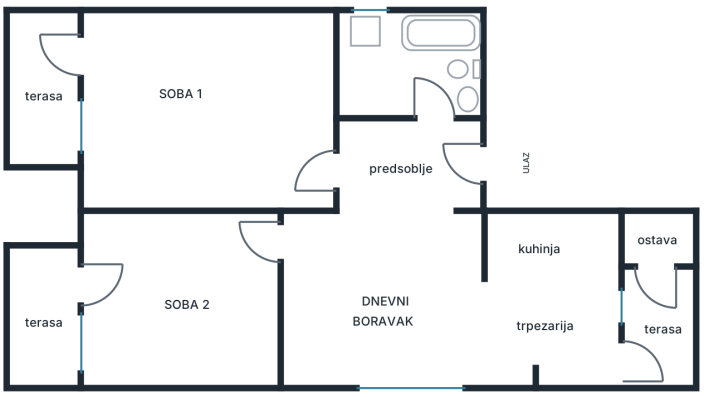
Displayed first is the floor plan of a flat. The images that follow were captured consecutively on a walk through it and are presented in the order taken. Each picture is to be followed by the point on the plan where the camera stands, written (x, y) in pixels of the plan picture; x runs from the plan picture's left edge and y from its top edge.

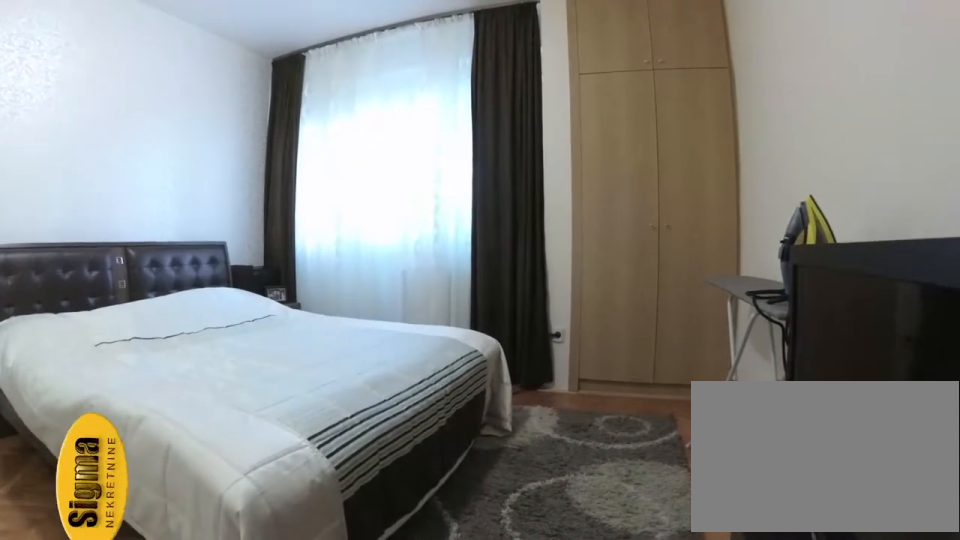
(262, 260)
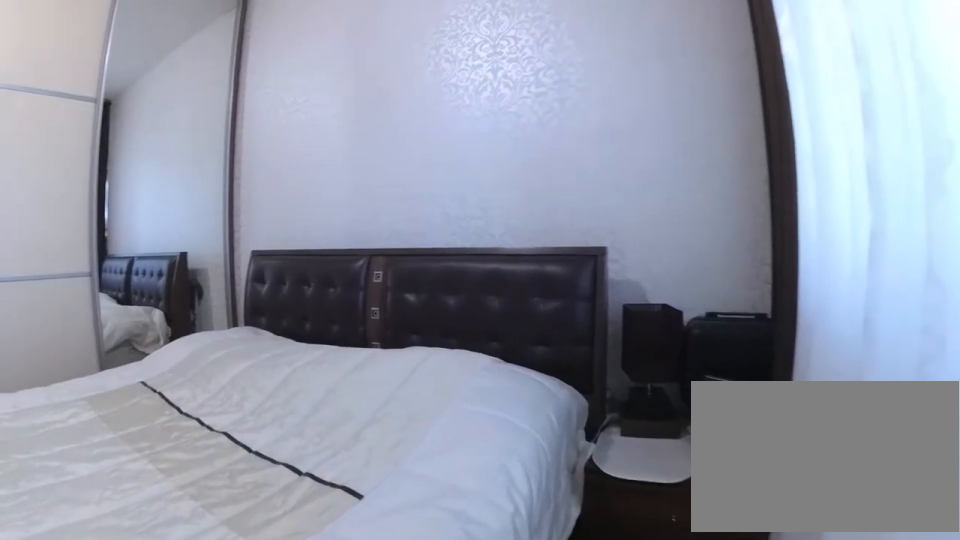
(113, 304)
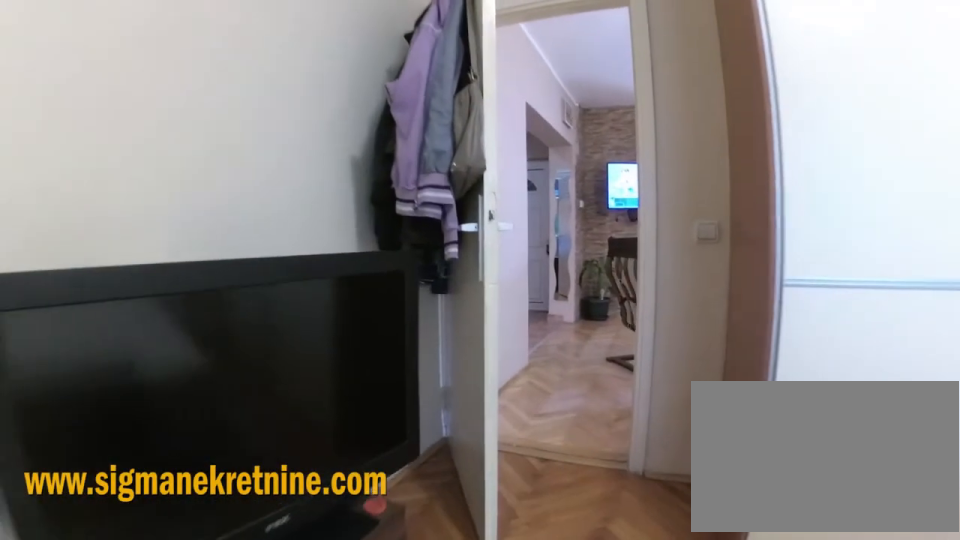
(170, 261)
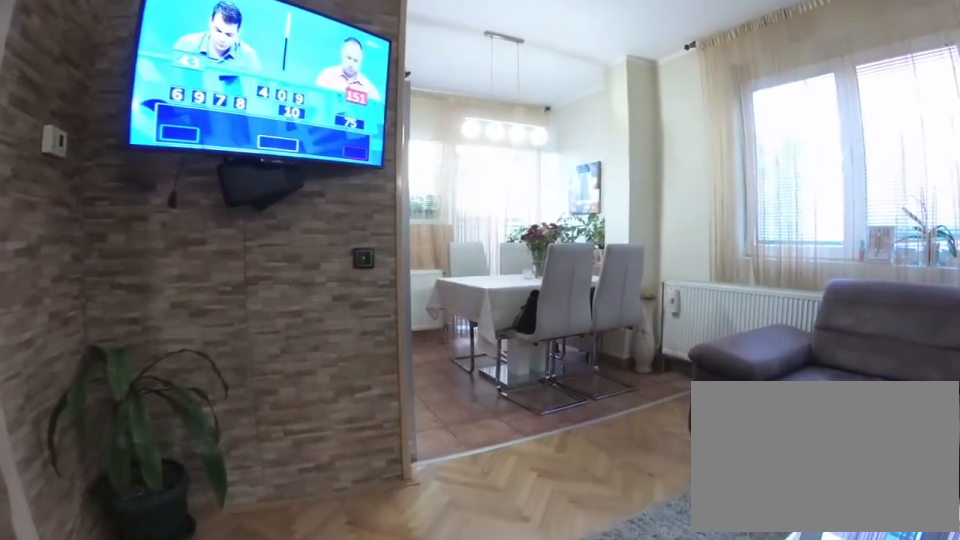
(337, 273)
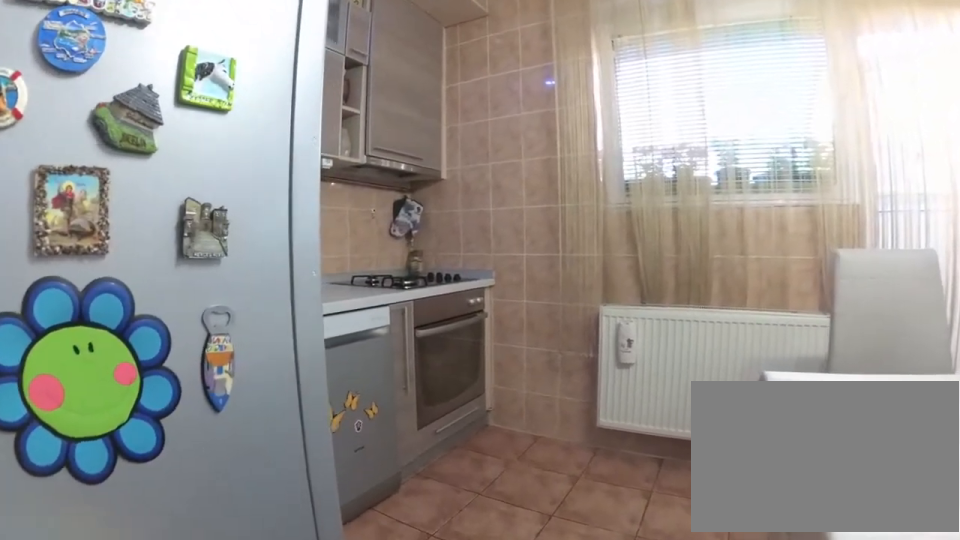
(468, 330)
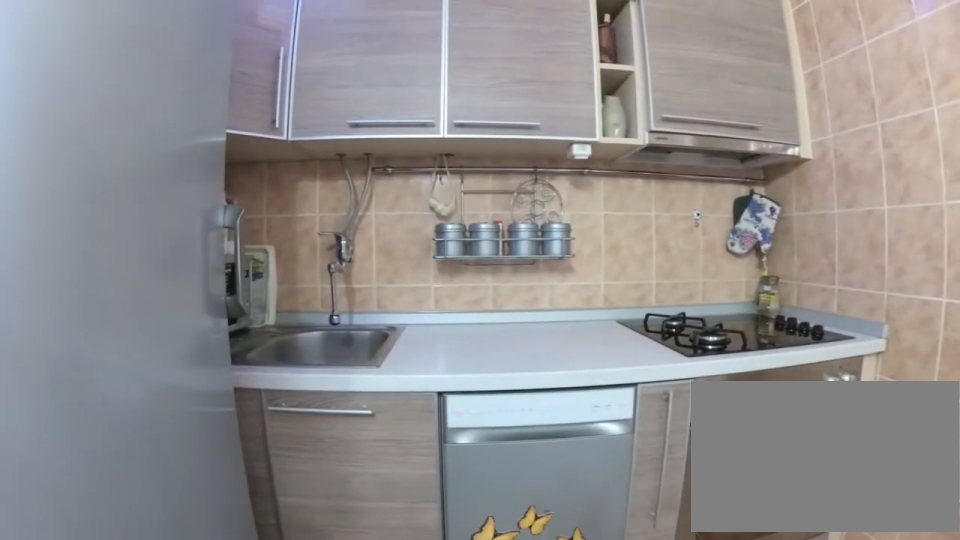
(539, 334)
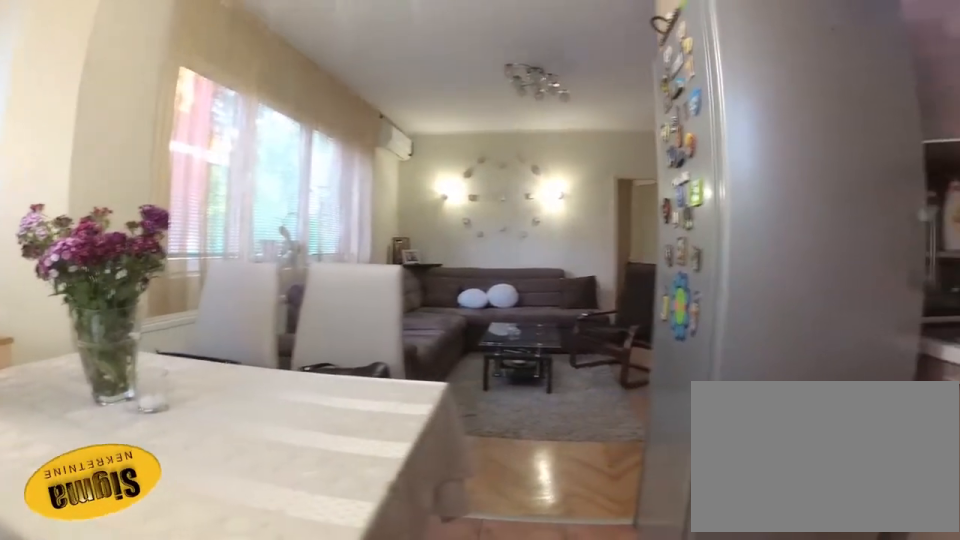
(598, 311)
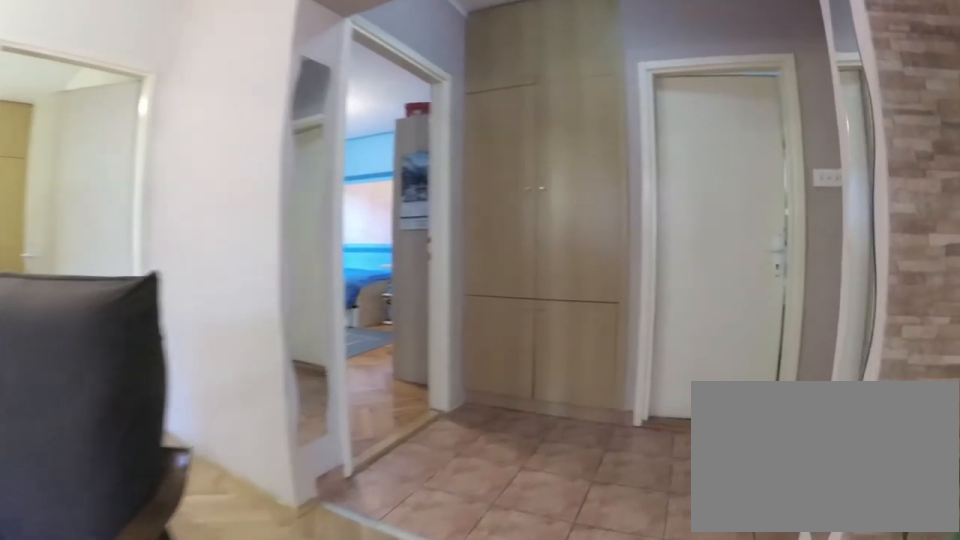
(445, 280)
